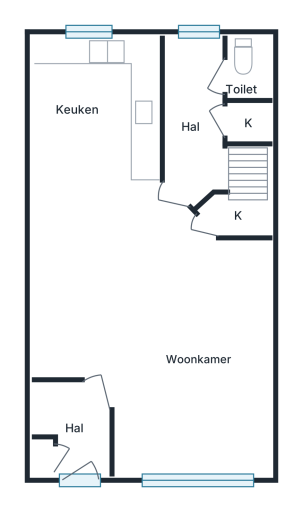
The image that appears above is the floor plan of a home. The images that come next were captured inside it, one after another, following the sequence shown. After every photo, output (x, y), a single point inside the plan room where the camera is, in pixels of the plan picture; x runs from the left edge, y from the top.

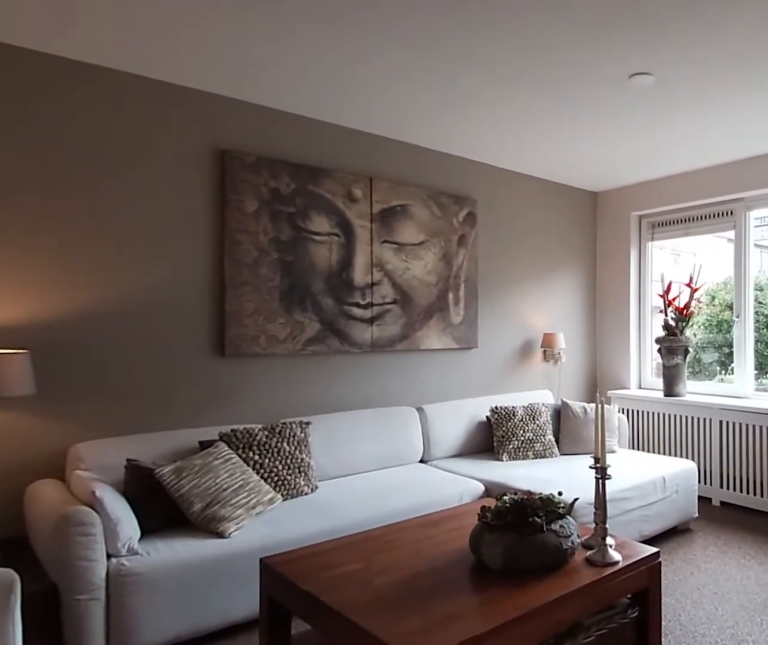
(156, 324)
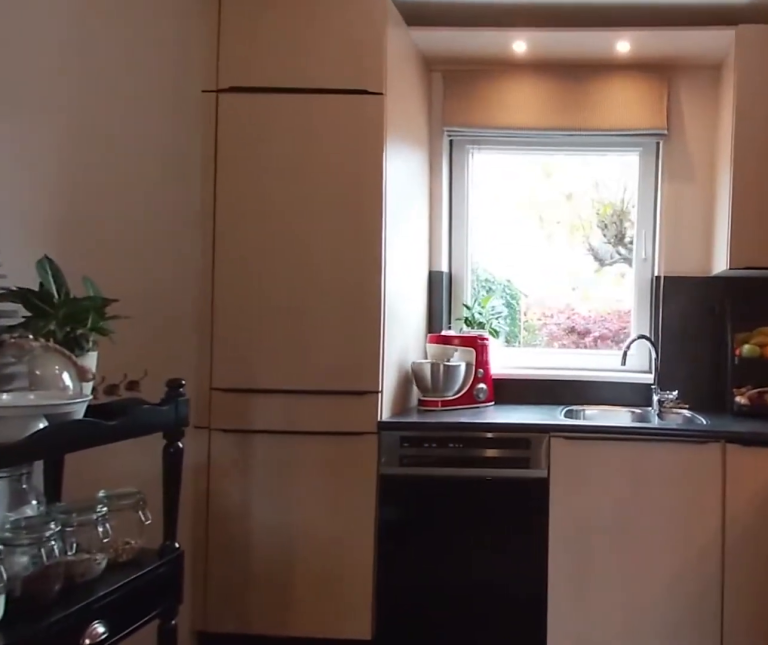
(95, 108)
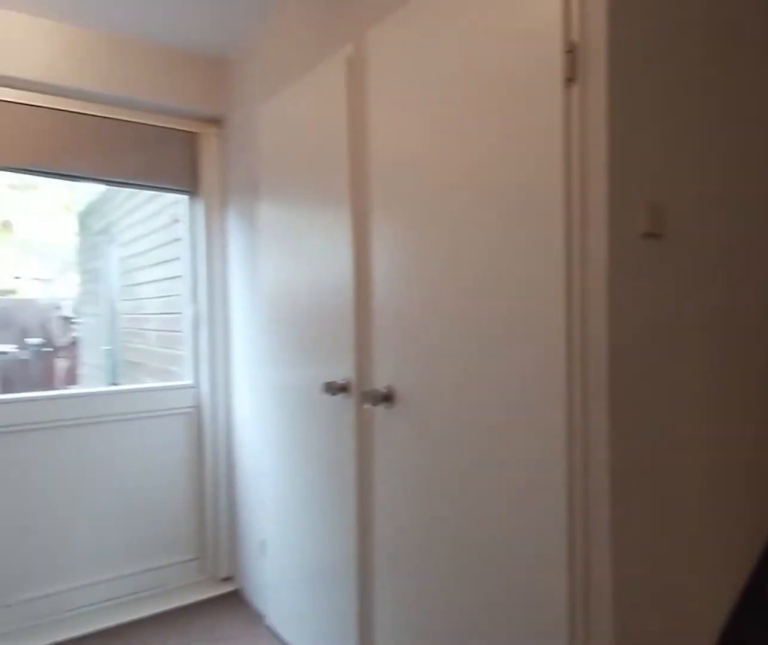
(195, 117)
